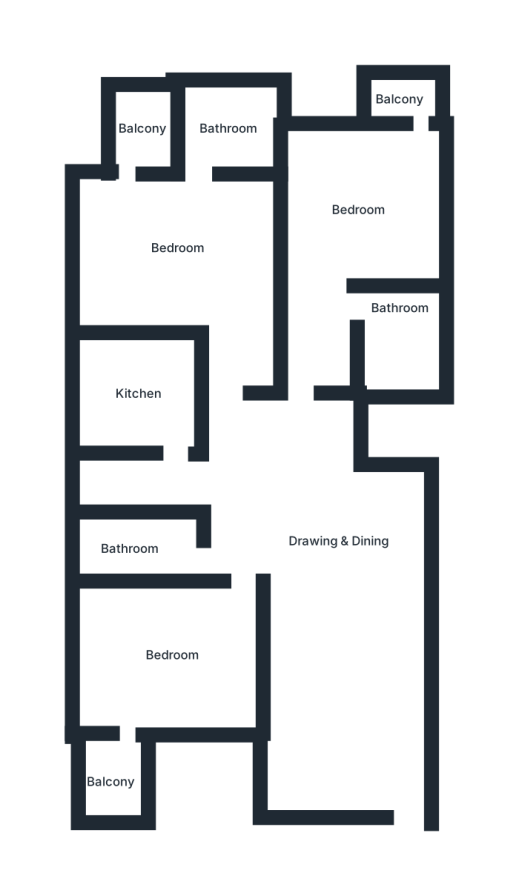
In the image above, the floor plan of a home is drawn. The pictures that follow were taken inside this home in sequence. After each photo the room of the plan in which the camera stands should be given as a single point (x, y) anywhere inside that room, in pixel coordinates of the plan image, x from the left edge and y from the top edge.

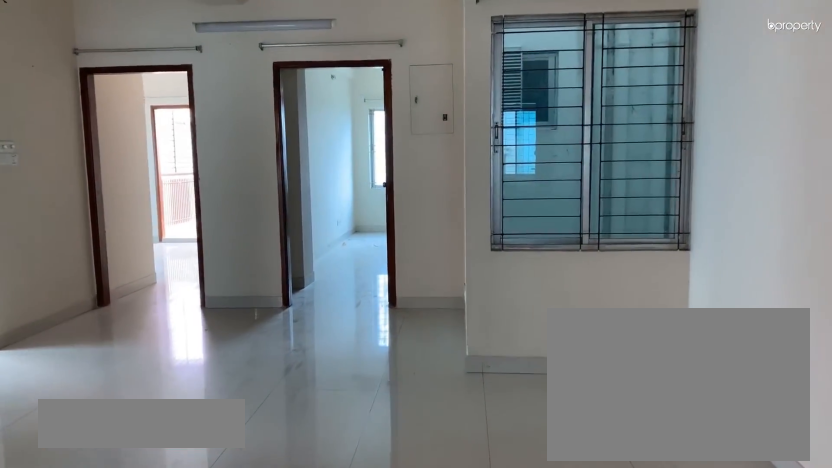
(340, 563)
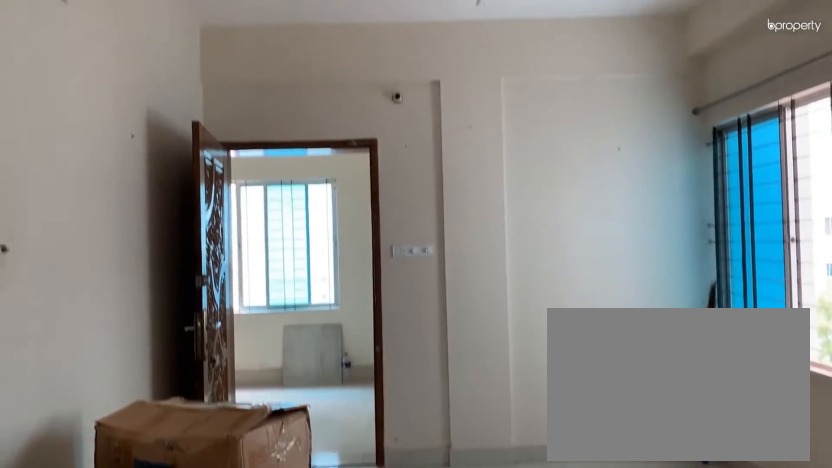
(340, 563)
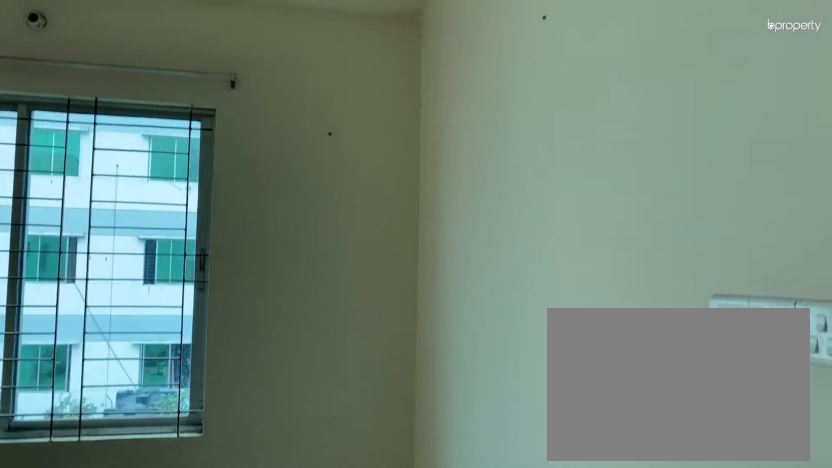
(143, 667)
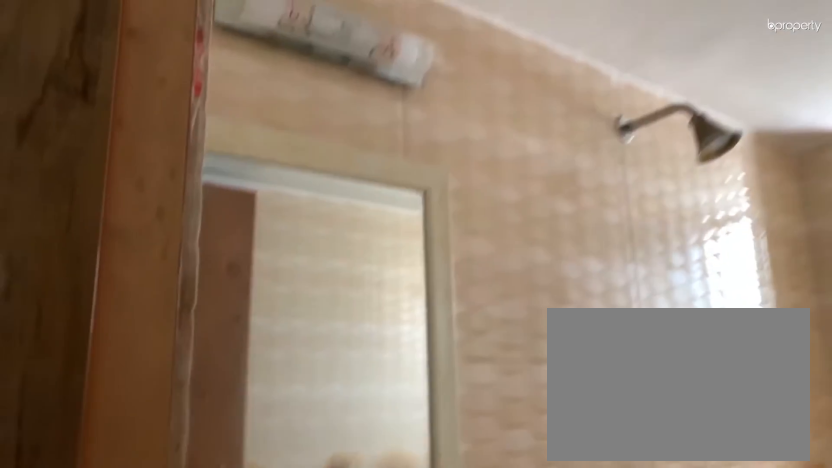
(127, 550)
